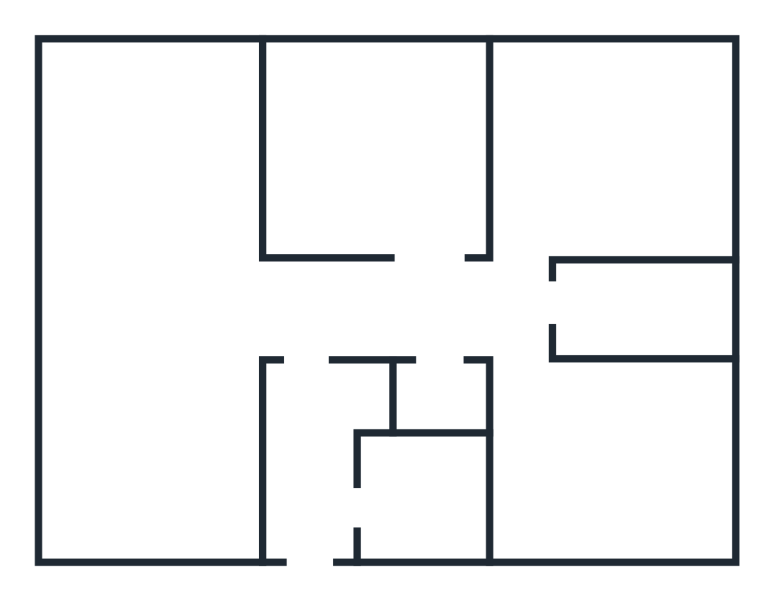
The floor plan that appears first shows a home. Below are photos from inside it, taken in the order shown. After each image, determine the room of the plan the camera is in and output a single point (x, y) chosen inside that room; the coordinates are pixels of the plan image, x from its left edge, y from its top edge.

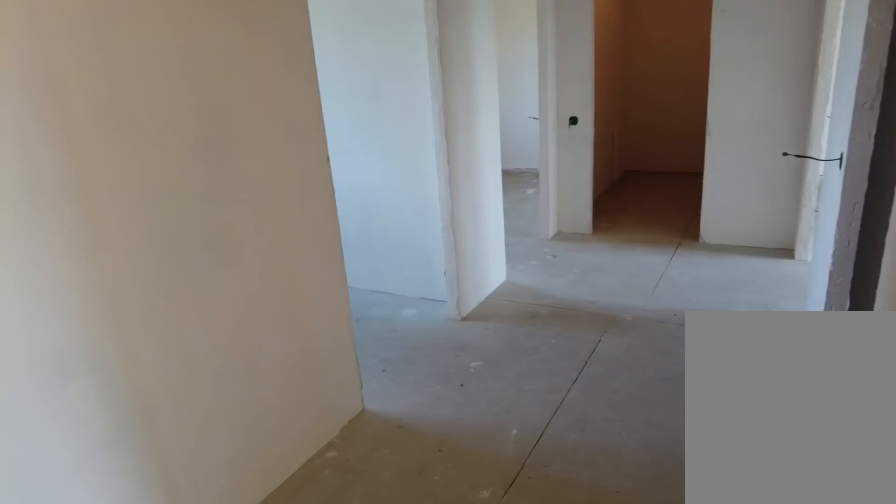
(310, 334)
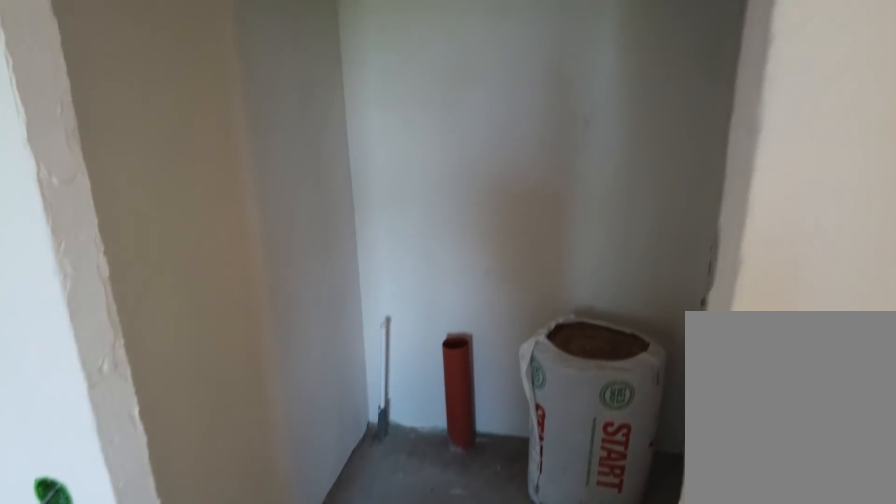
(451, 327)
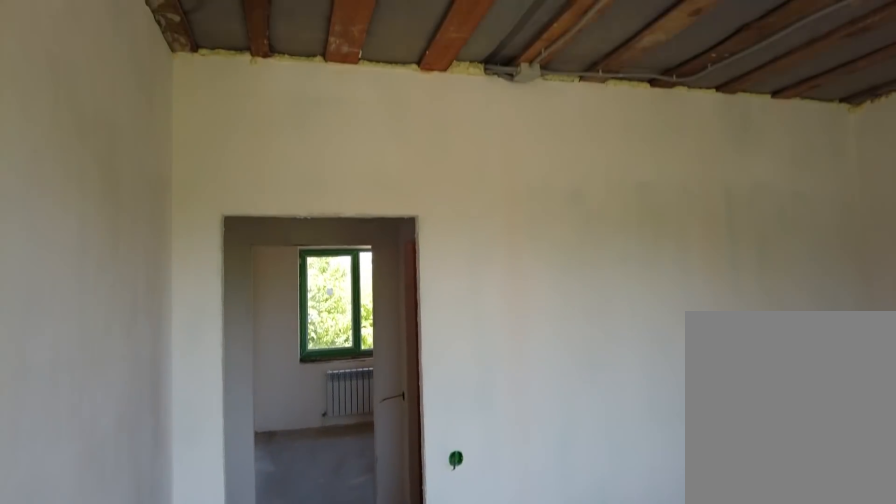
(560, 485)
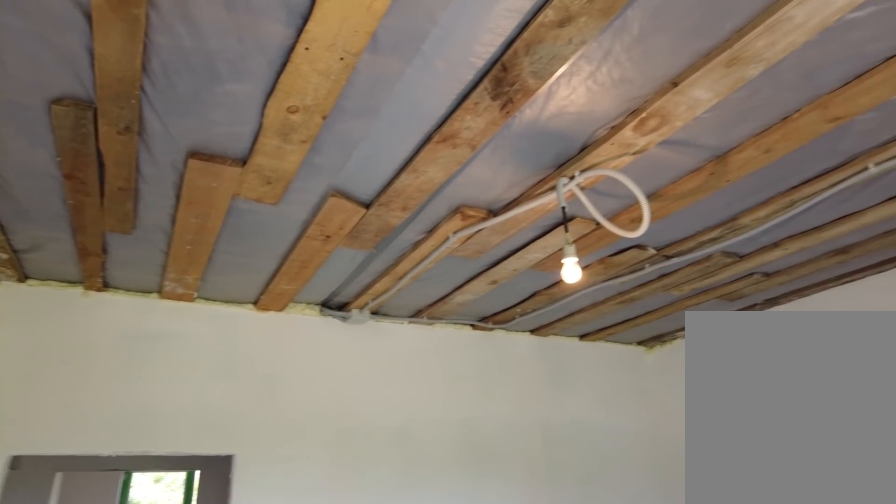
(560, 485)
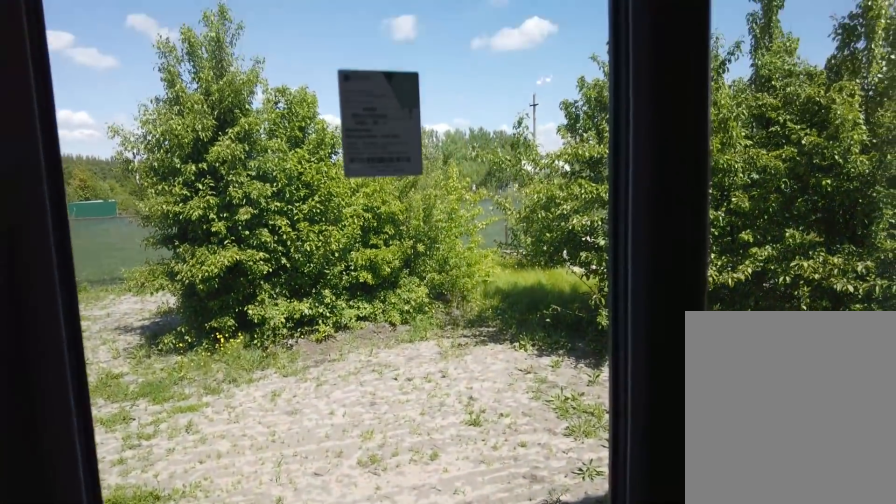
(539, 213)
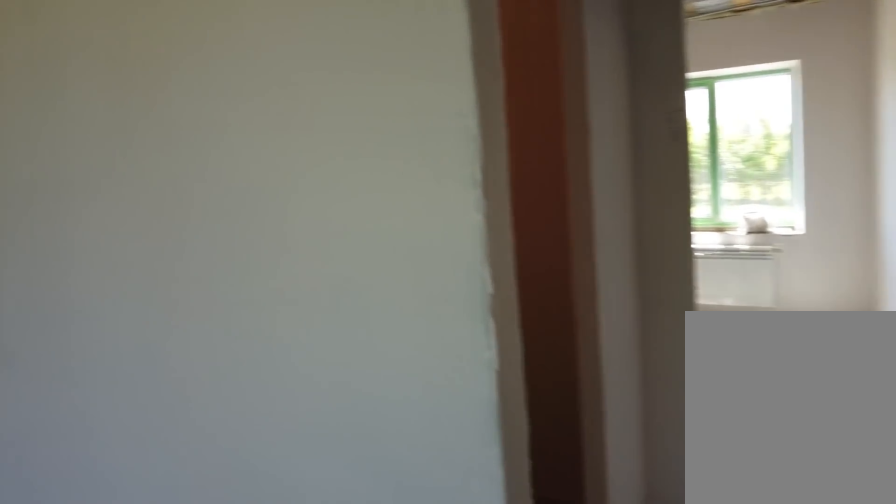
(539, 213)
